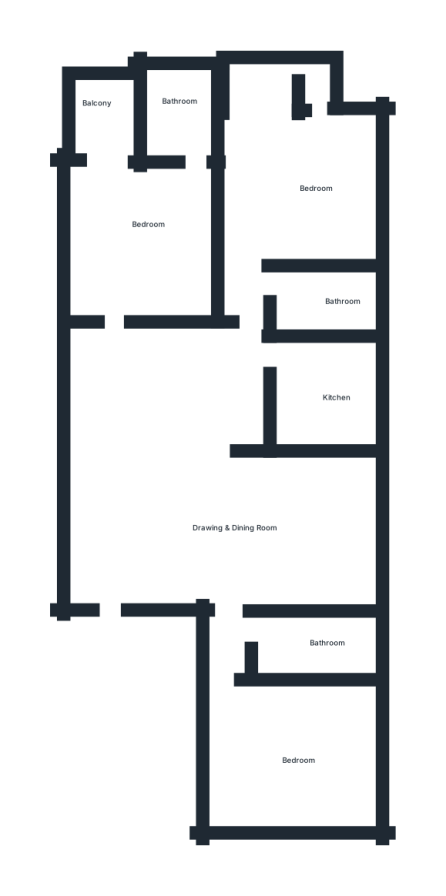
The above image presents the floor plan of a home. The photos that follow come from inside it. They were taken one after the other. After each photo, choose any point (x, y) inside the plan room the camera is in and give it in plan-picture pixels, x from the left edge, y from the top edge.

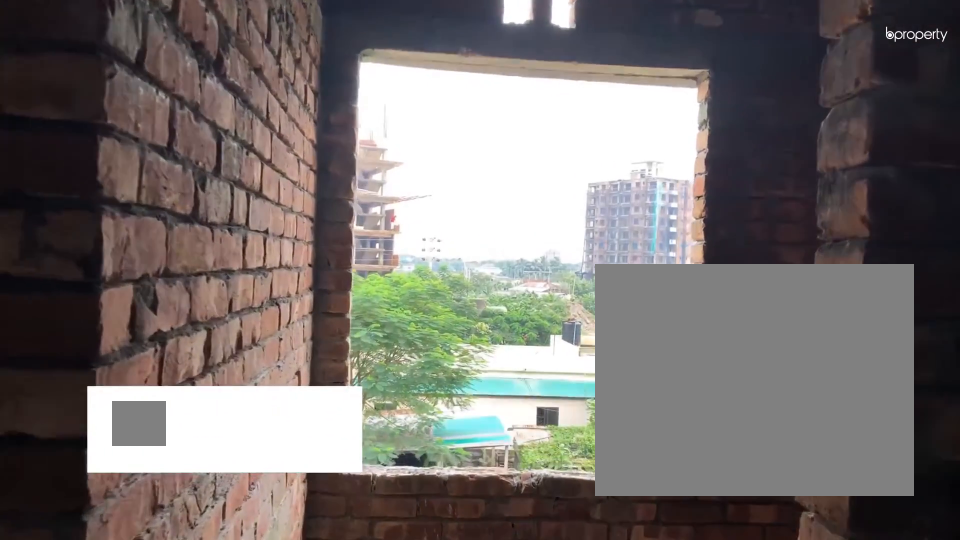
(323, 392)
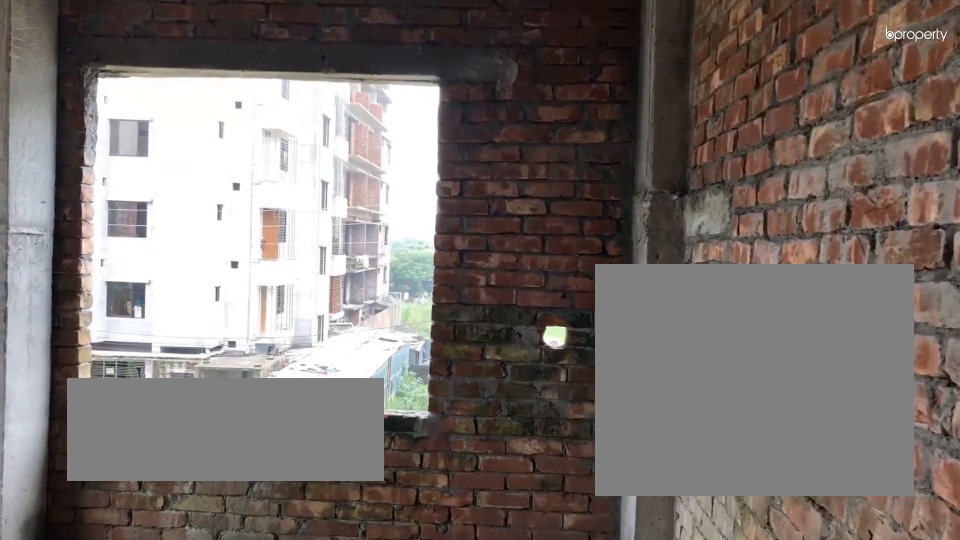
(234, 725)
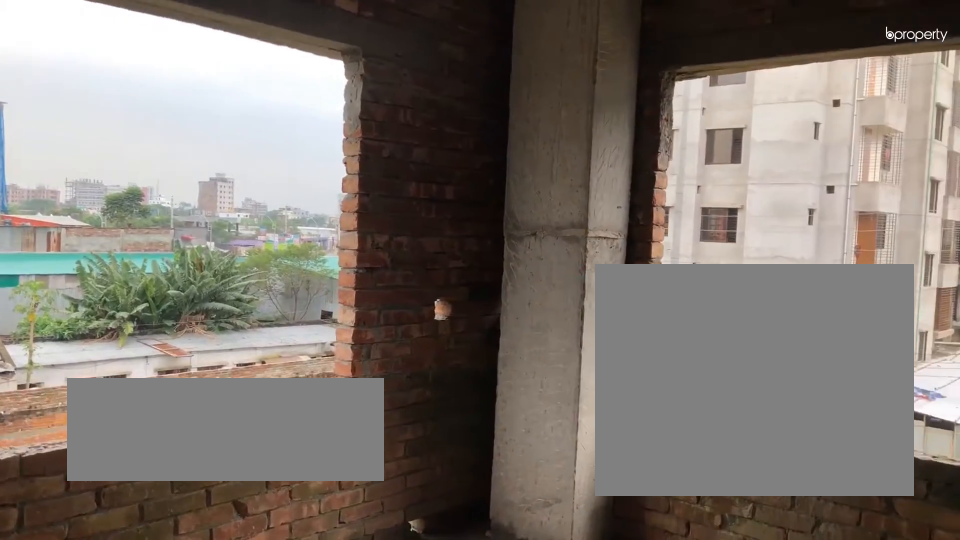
(291, 748)
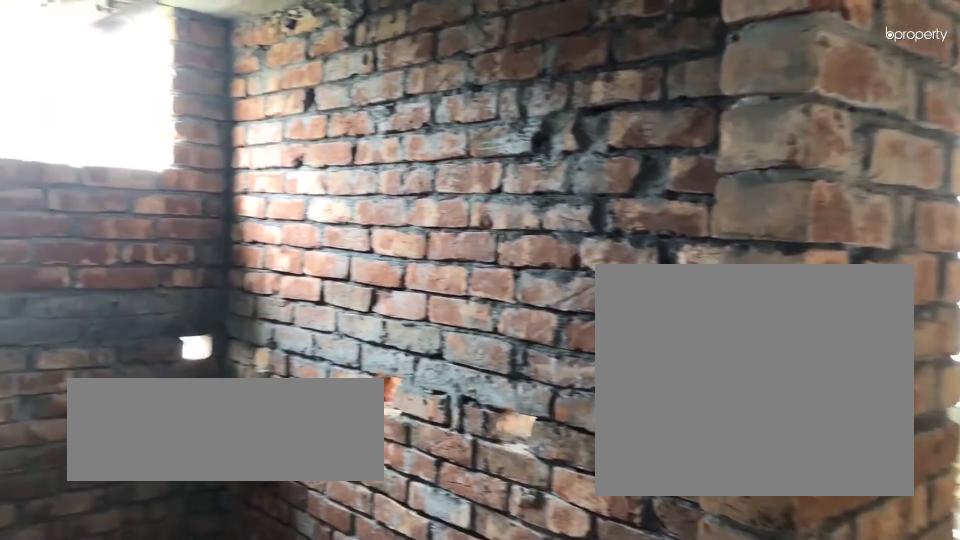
(287, 628)
